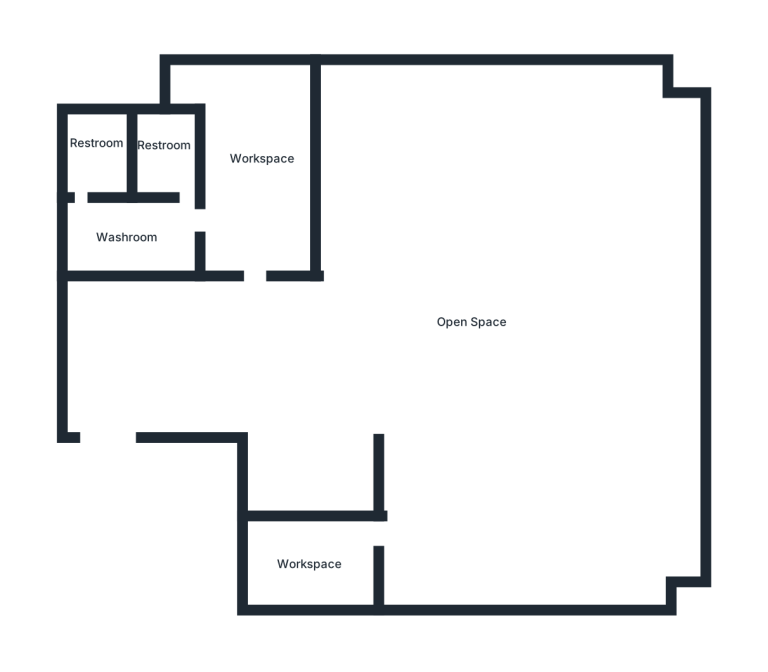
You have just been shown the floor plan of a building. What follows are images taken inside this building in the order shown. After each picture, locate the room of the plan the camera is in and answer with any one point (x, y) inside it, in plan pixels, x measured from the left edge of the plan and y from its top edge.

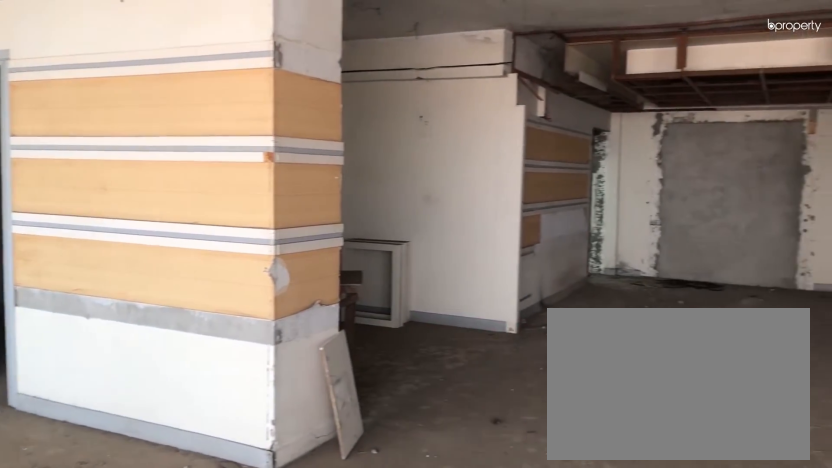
(523, 454)
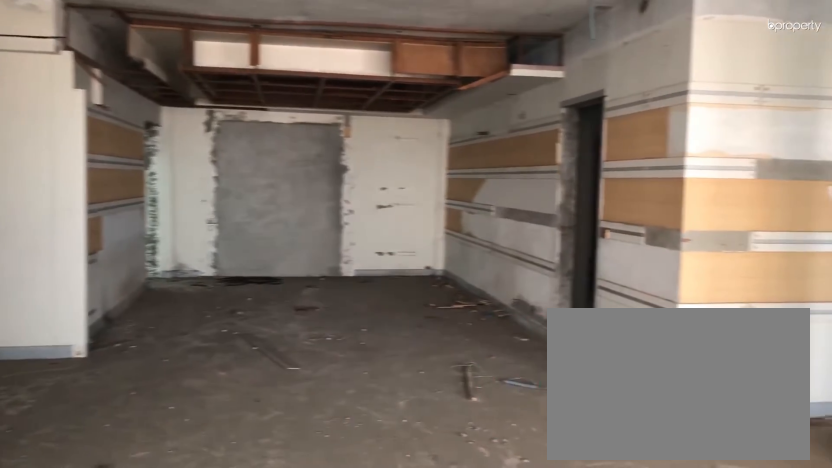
(478, 300)
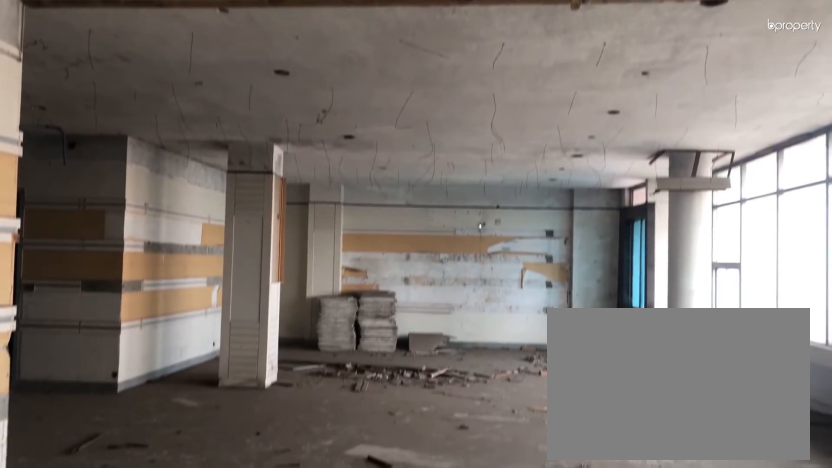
(478, 300)
